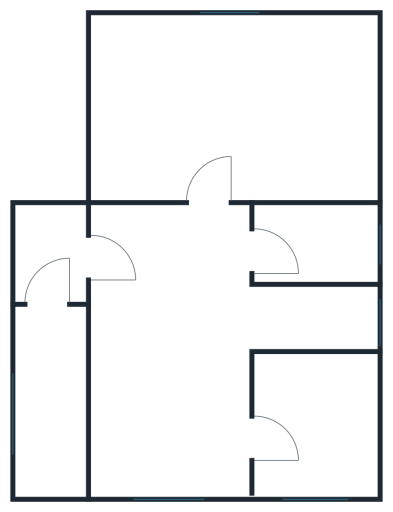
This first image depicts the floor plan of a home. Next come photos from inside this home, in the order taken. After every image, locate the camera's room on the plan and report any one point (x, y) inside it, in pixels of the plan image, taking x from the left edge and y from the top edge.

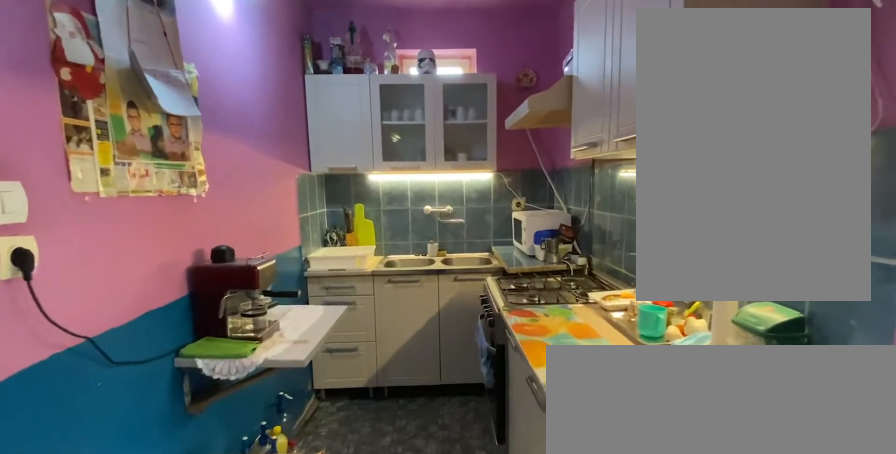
(314, 319)
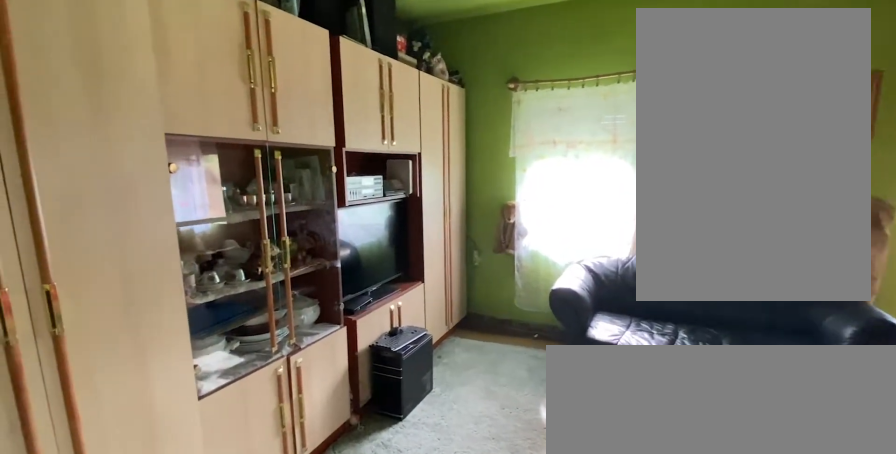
(233, 104)
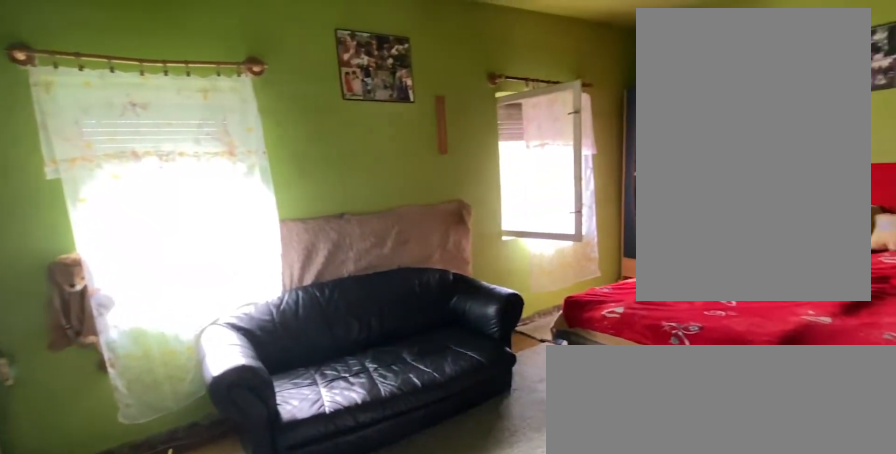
(233, 104)
